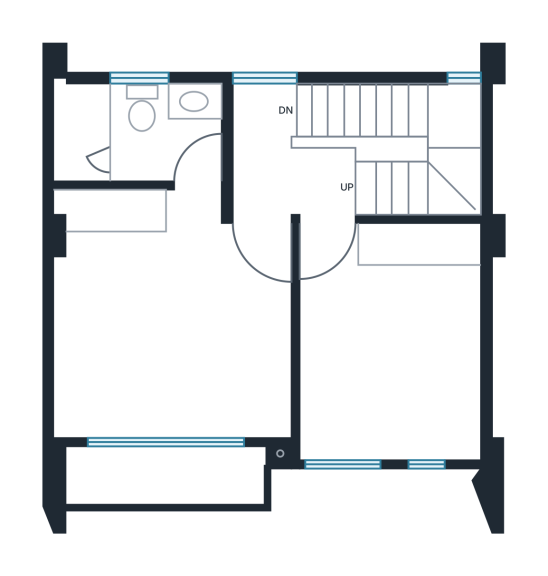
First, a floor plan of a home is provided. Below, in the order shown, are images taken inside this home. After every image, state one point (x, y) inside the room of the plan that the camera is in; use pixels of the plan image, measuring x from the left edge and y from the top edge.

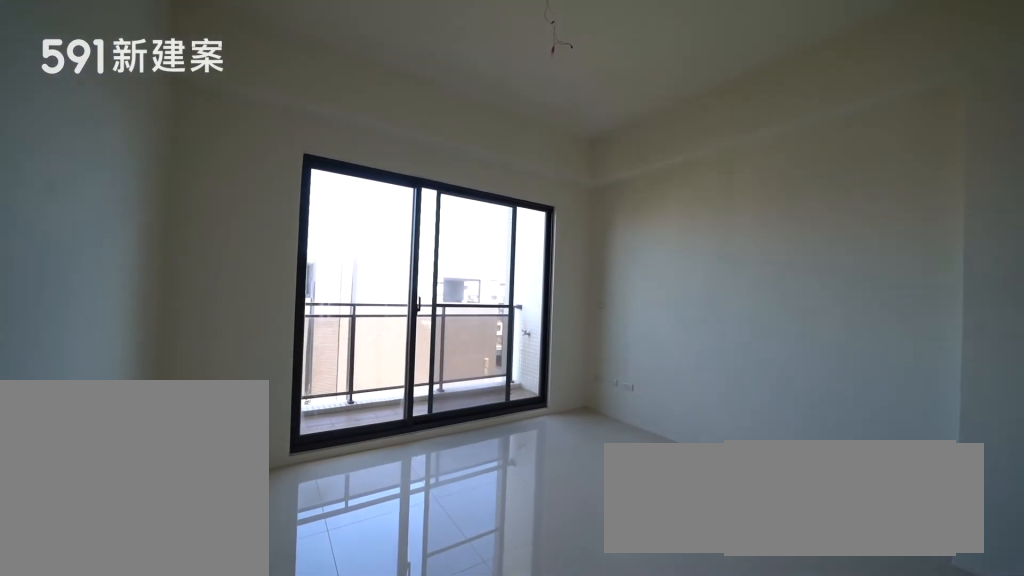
(165, 319)
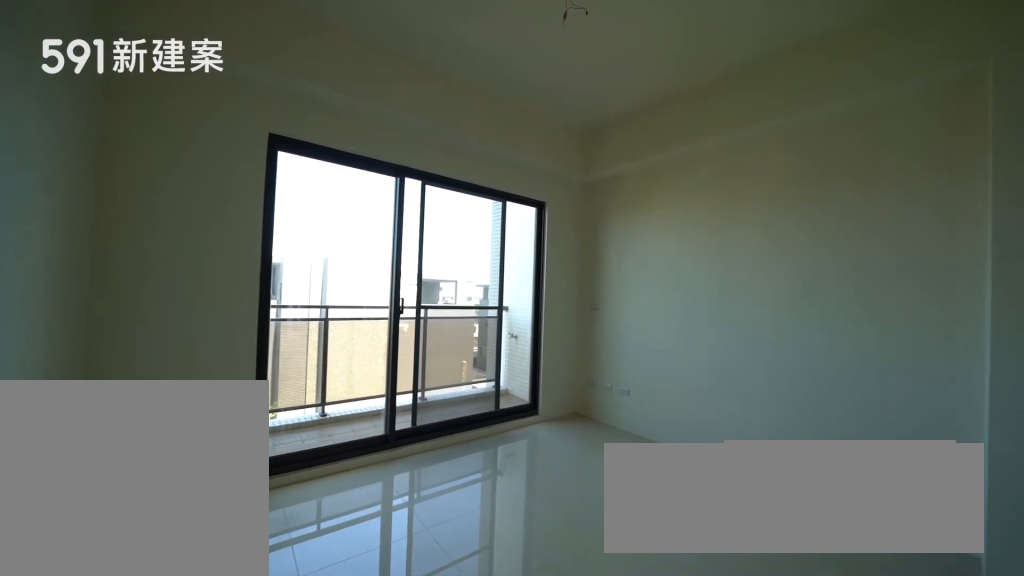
(165, 319)
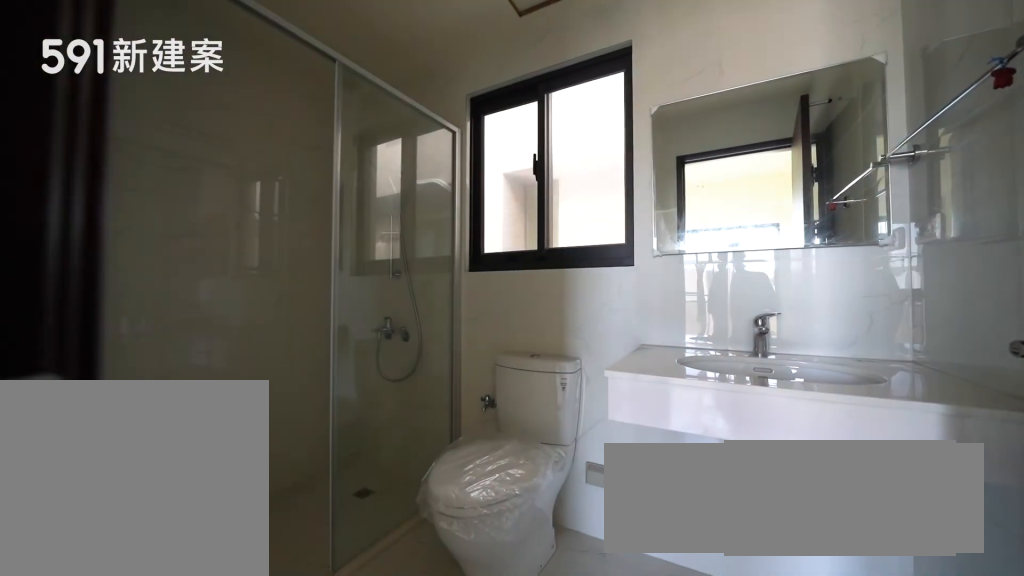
(136, 128)
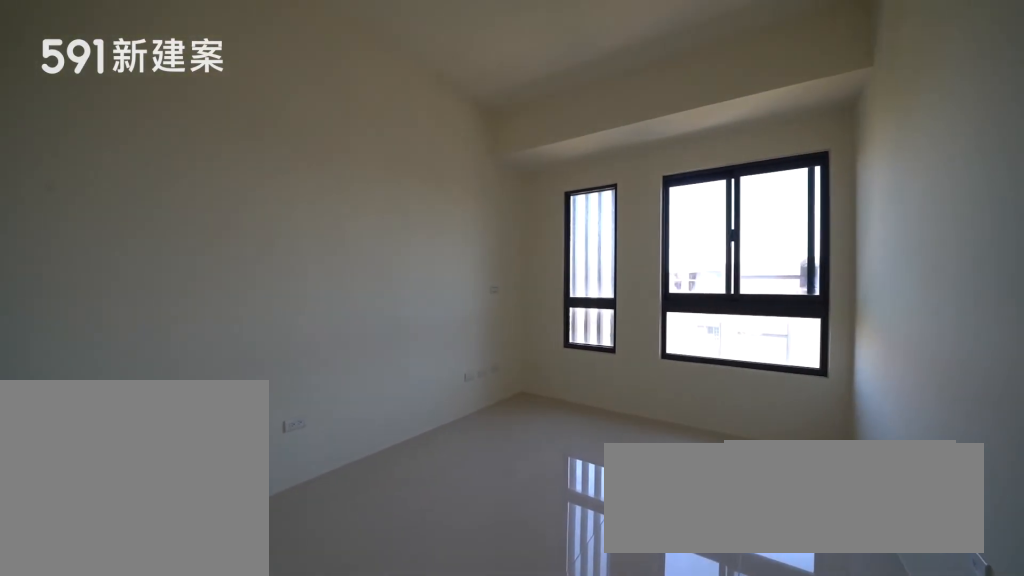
(392, 342)
